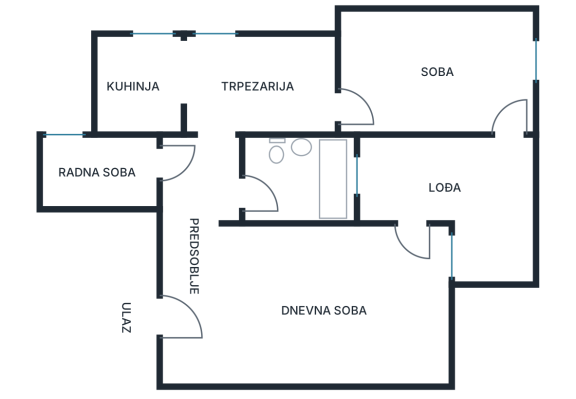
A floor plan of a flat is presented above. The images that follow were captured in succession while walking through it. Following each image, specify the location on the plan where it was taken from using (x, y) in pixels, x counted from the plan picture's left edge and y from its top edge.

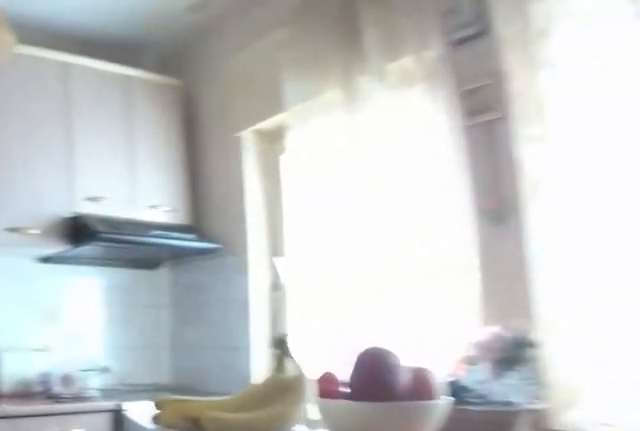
(223, 100)
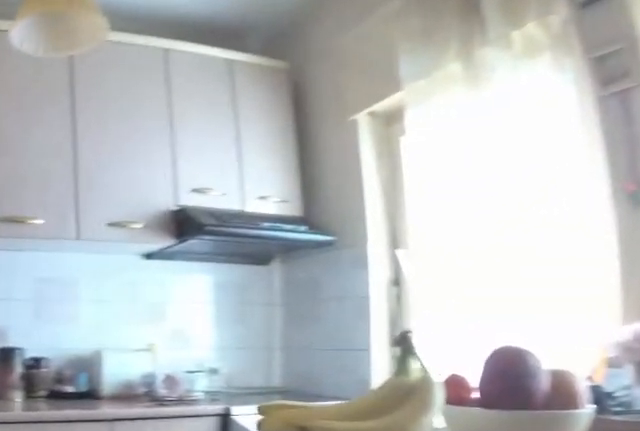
(217, 97)
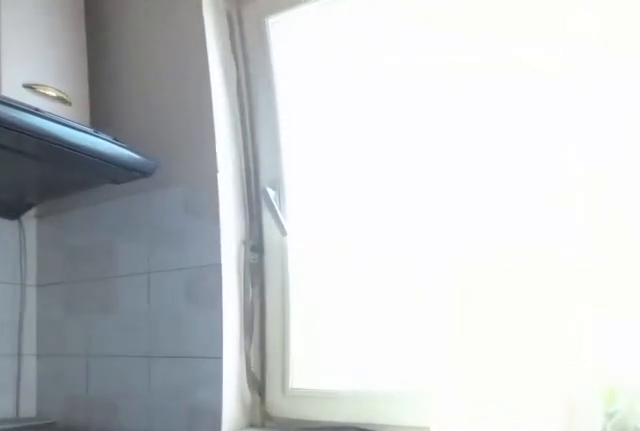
(167, 91)
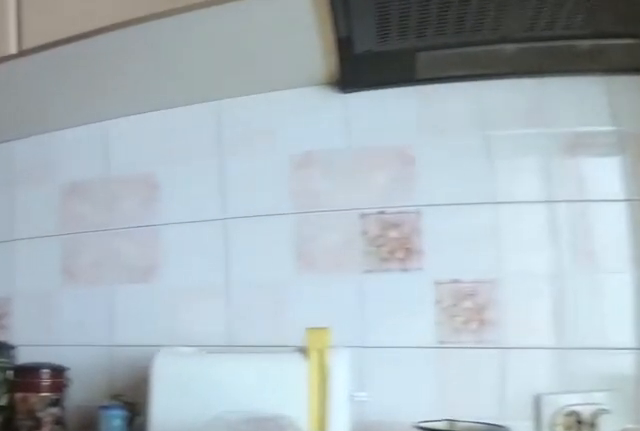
(164, 68)
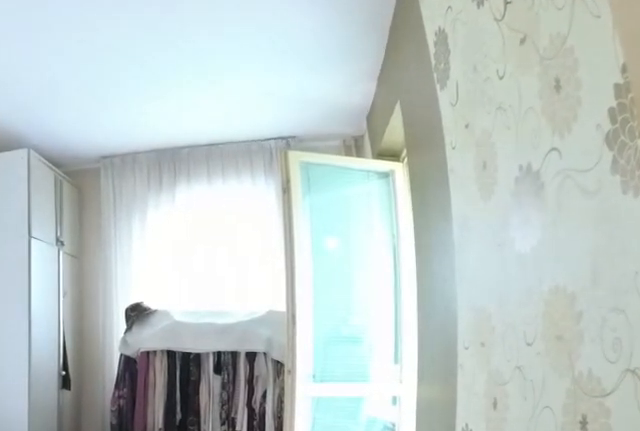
(325, 101)
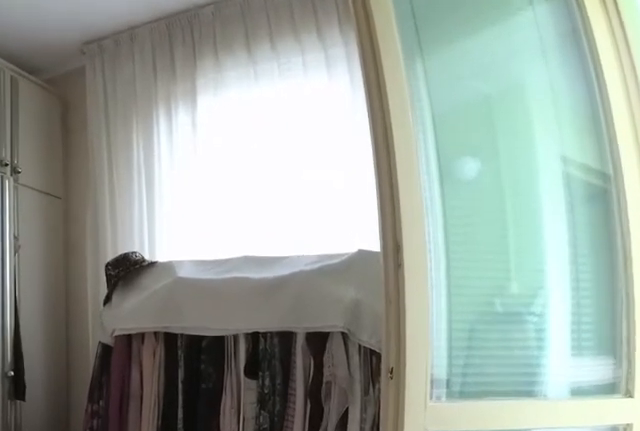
(454, 103)
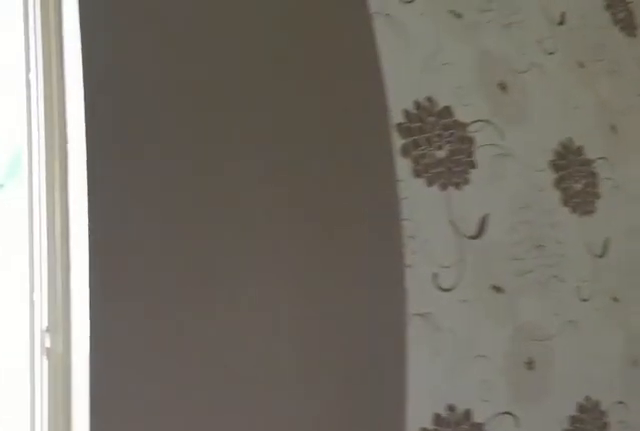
(504, 78)
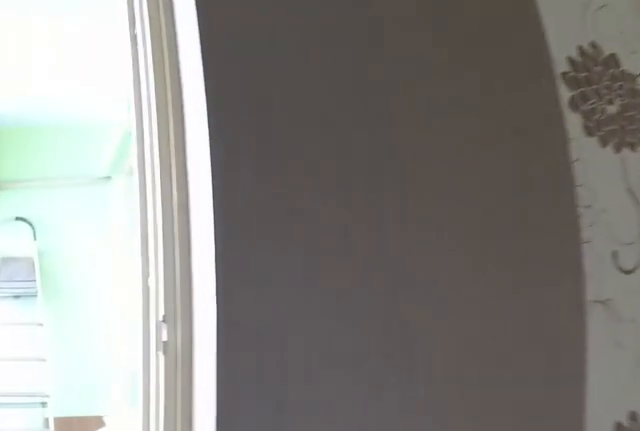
(504, 85)
